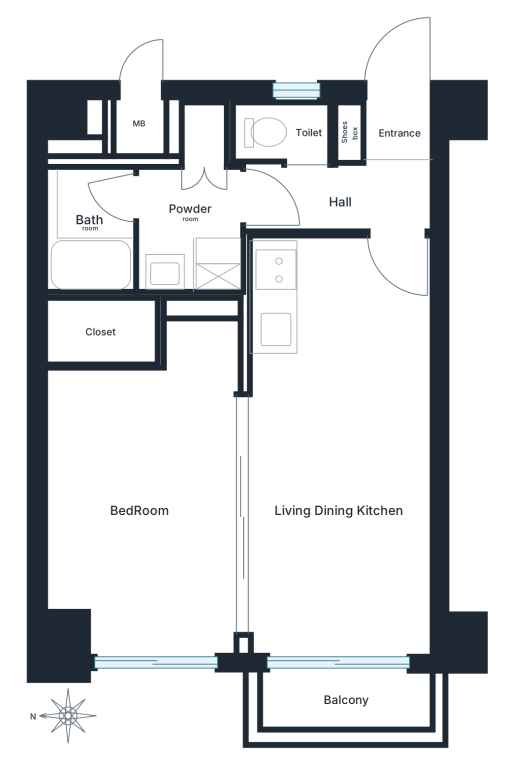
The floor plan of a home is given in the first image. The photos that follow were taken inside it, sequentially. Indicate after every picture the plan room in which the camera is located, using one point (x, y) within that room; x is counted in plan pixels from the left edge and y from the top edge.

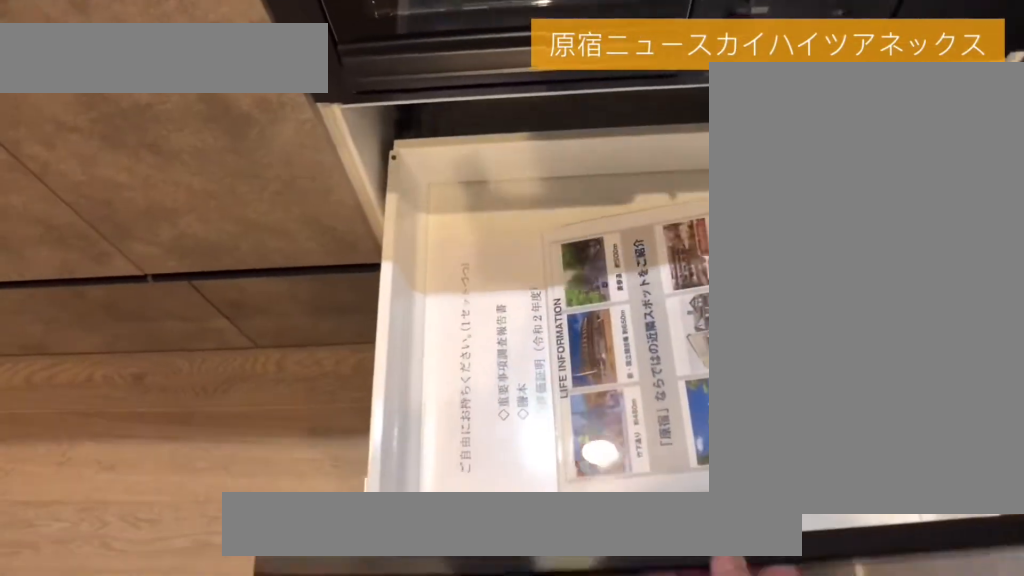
(345, 307)
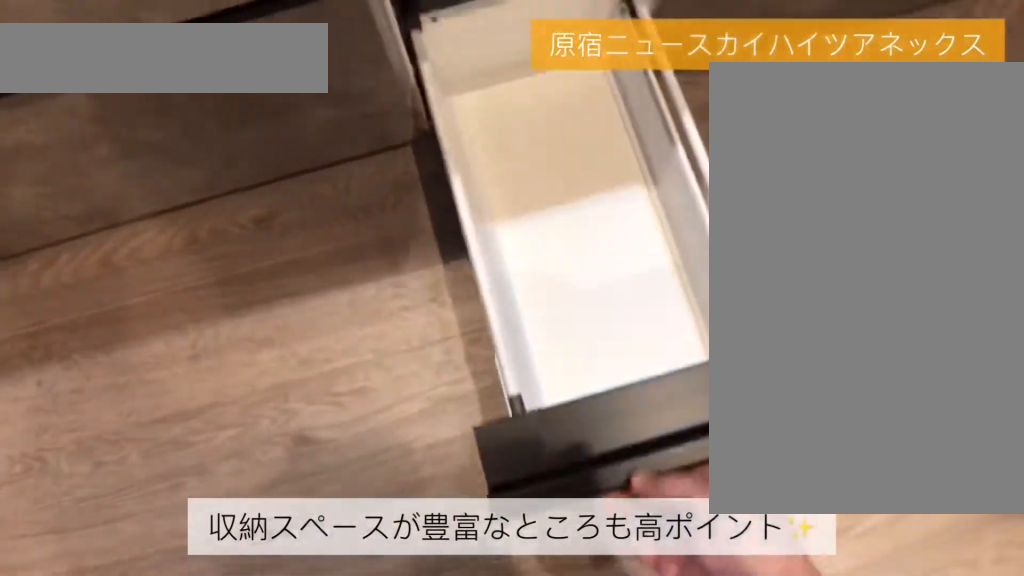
(345, 305)
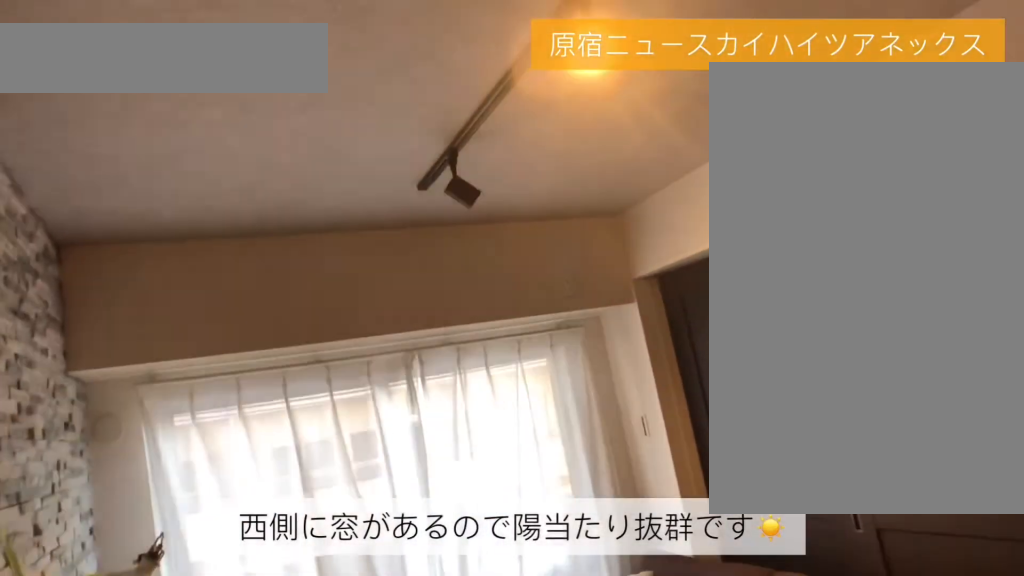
(345, 512)
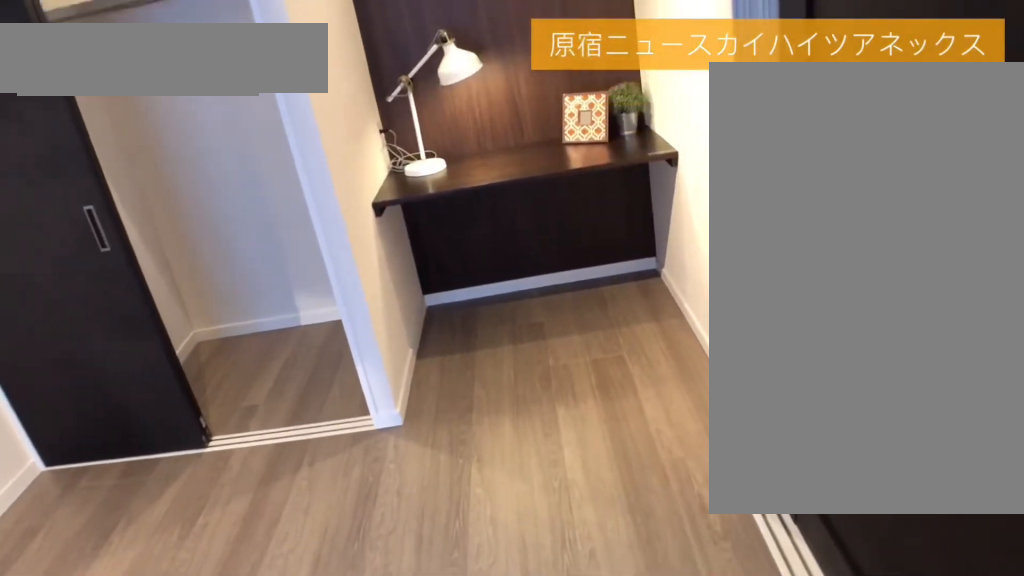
(146, 510)
